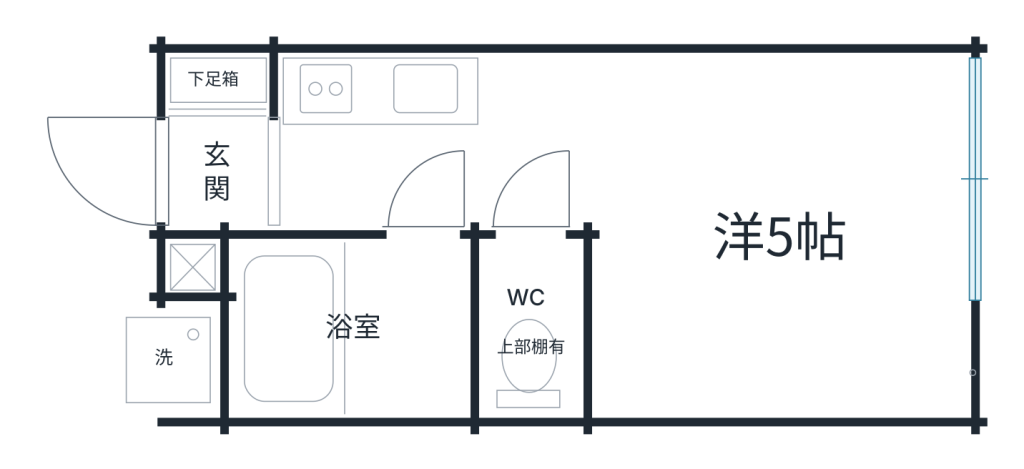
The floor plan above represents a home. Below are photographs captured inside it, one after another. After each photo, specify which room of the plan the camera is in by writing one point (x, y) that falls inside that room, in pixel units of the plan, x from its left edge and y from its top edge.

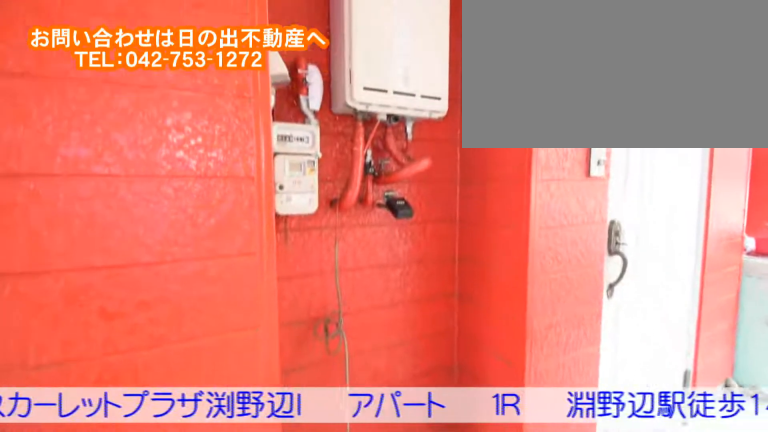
(129, 370)
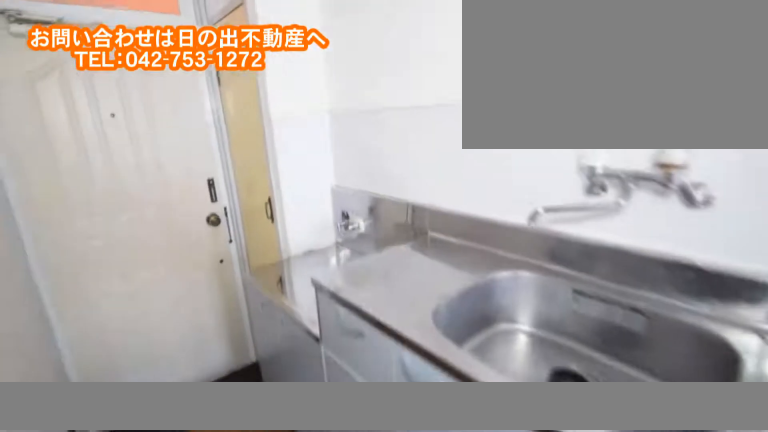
(374, 173)
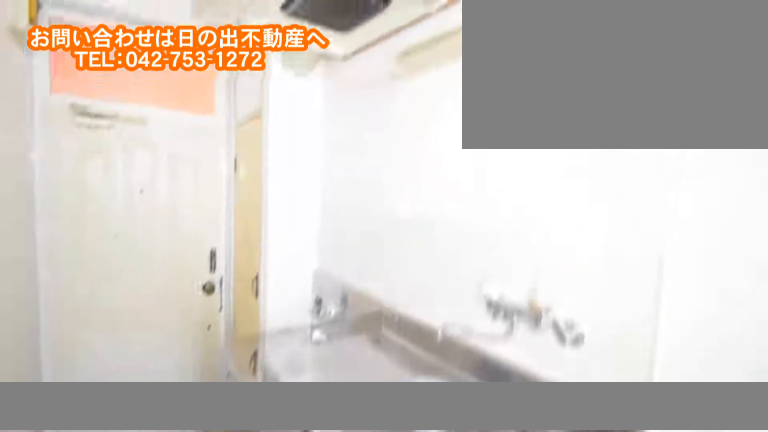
(374, 174)
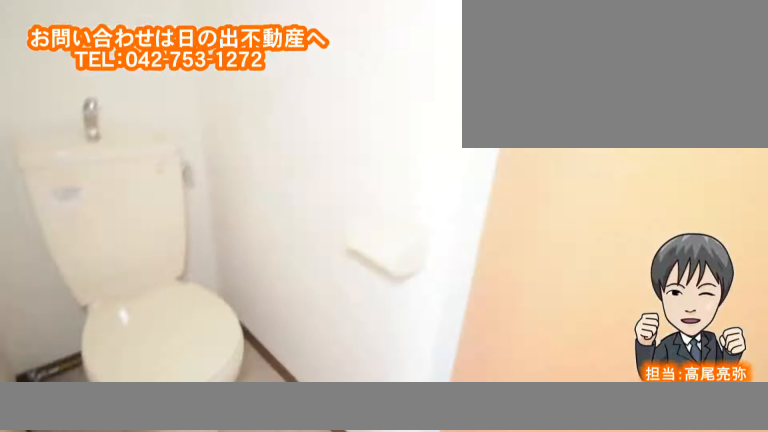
(531, 327)
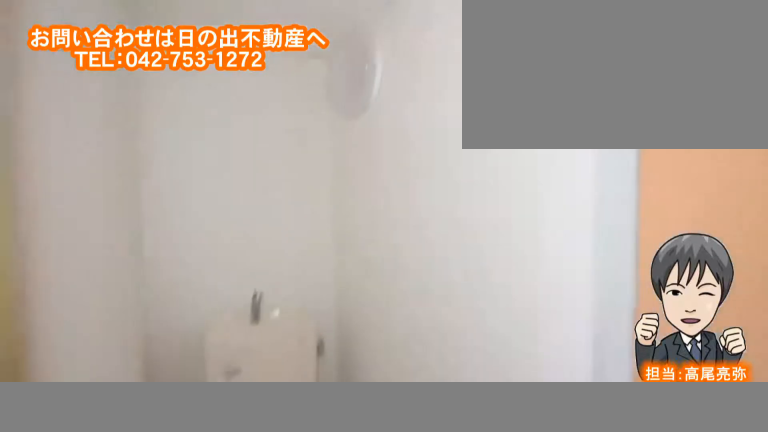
(530, 329)
